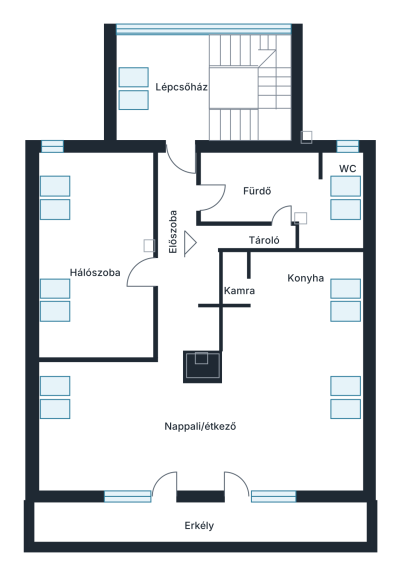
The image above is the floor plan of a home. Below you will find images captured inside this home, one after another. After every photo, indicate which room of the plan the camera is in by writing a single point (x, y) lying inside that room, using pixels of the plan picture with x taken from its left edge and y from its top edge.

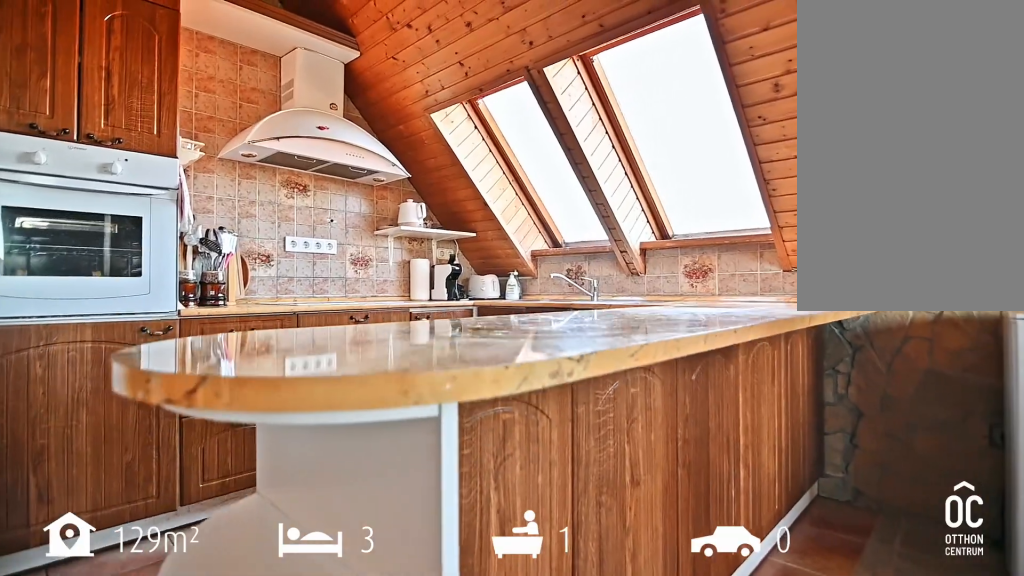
(297, 275)
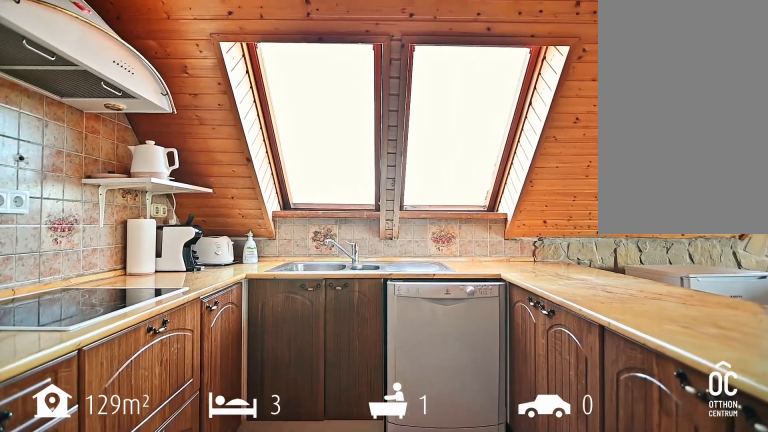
(297, 275)
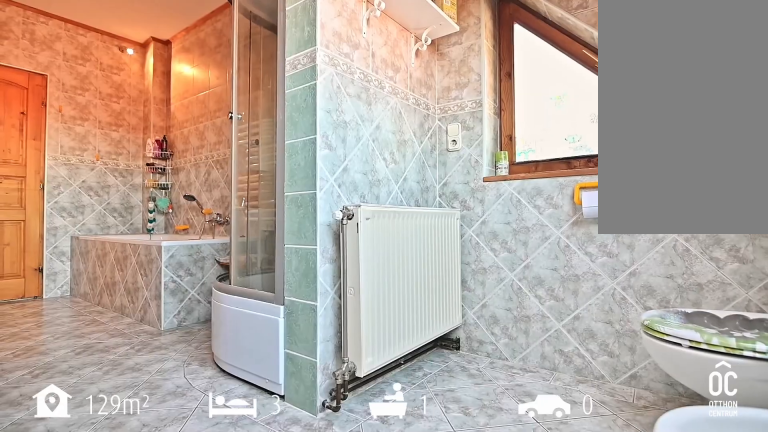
(273, 191)
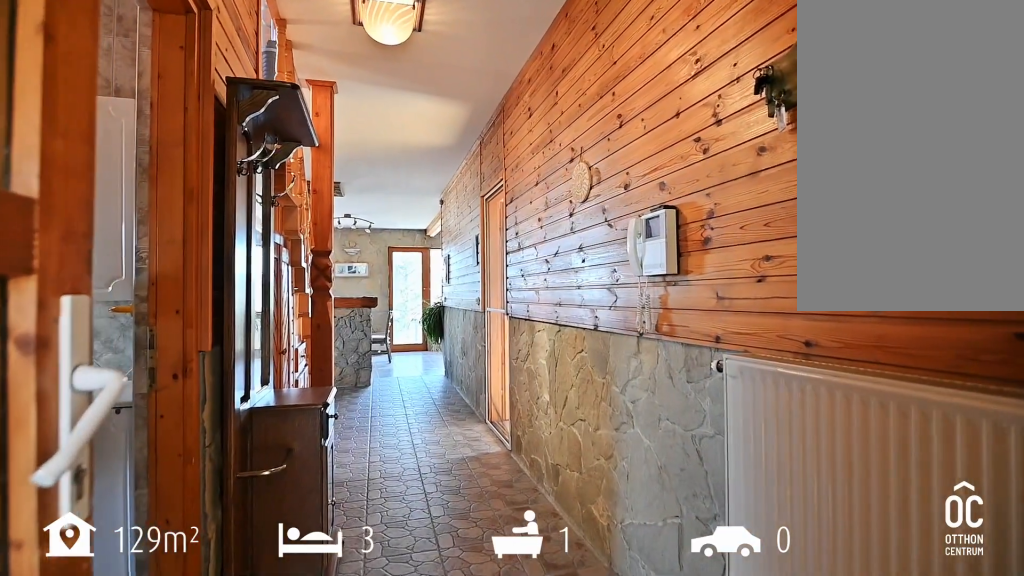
(178, 260)
